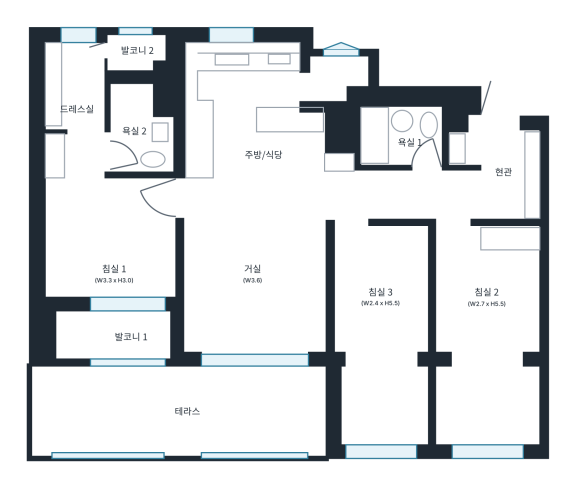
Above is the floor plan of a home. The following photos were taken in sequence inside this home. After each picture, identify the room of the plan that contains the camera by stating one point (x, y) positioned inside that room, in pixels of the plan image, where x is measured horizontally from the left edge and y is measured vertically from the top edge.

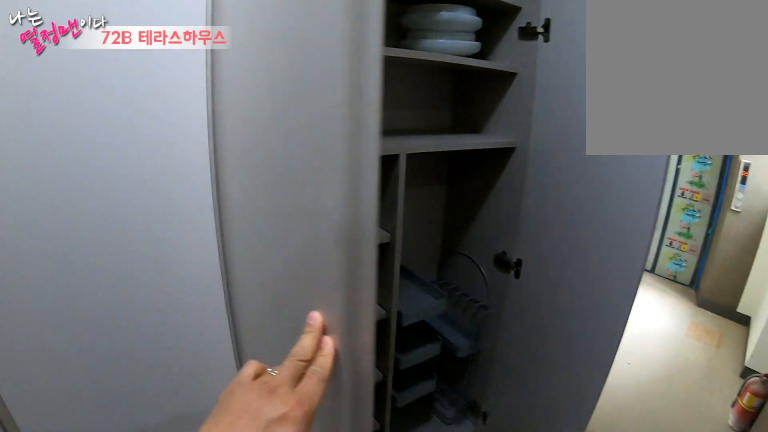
(507, 171)
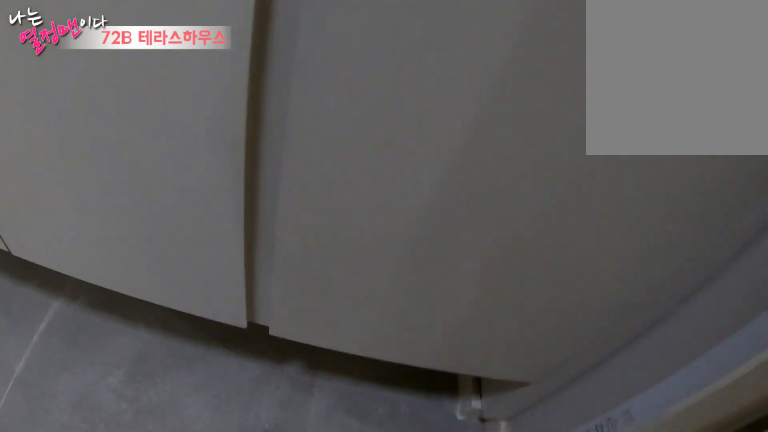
(507, 171)
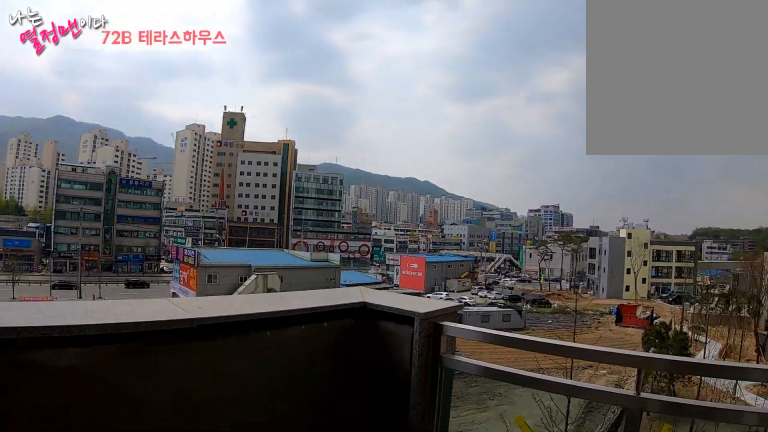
(184, 410)
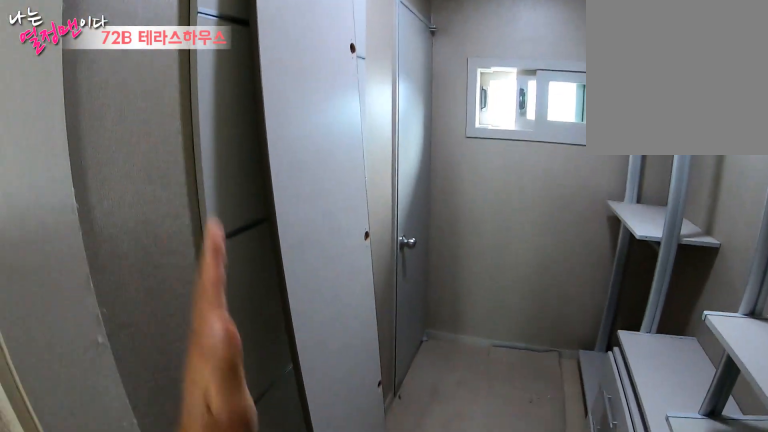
(74, 128)
